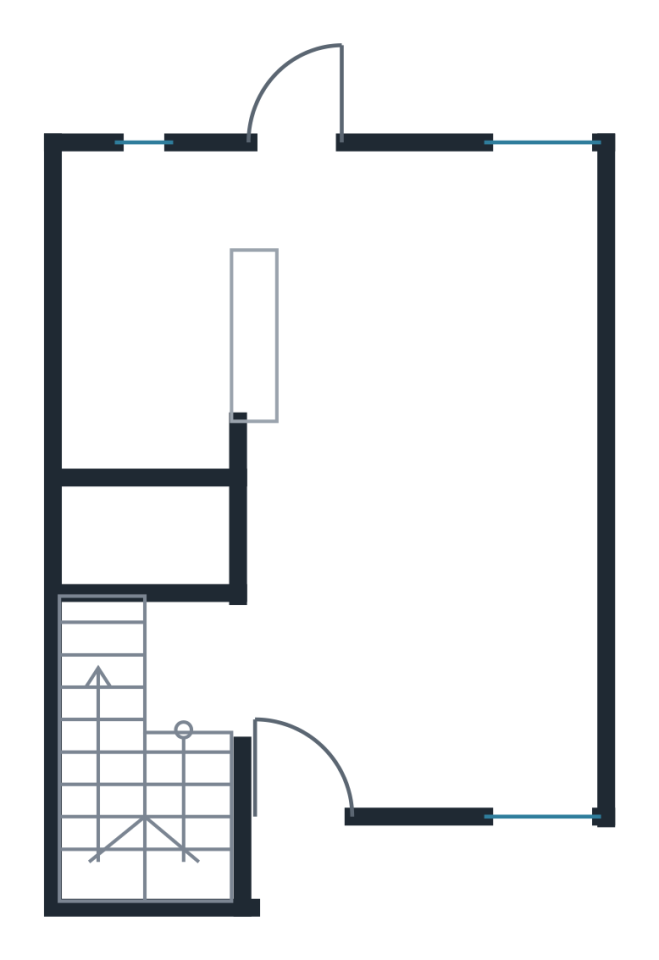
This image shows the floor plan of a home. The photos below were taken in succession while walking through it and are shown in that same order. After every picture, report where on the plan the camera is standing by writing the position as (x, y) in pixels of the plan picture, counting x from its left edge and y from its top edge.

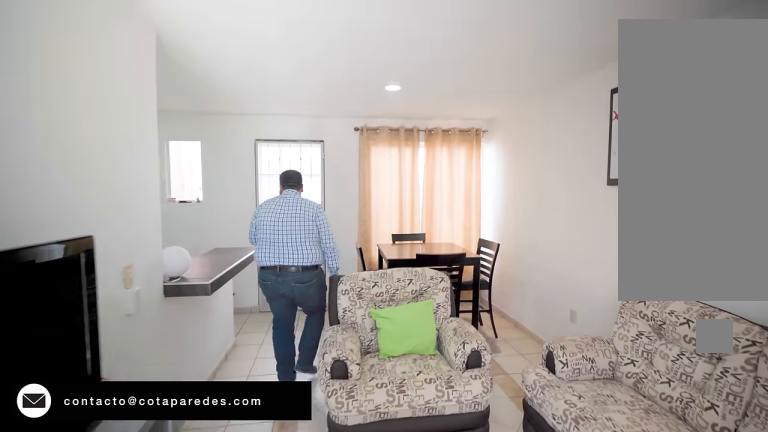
(326, 724)
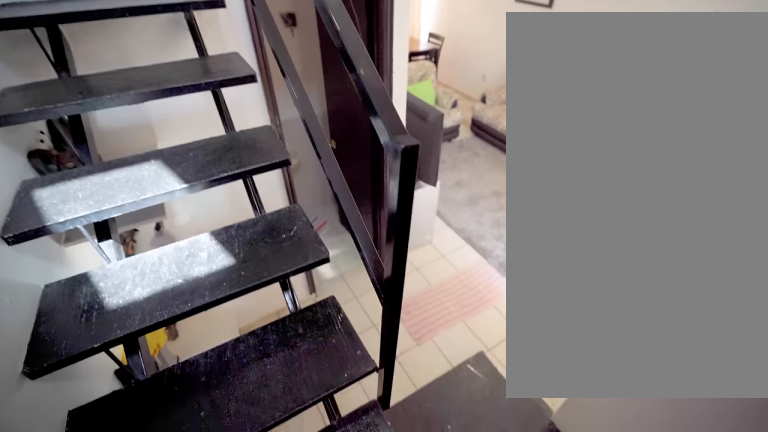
(147, 825)
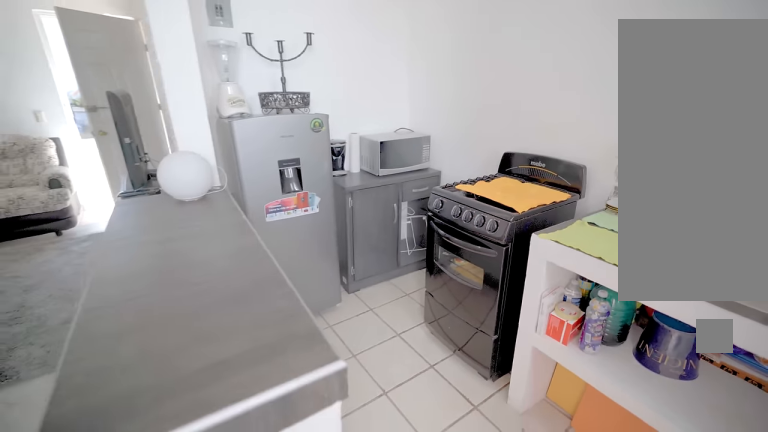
(296, 218)
